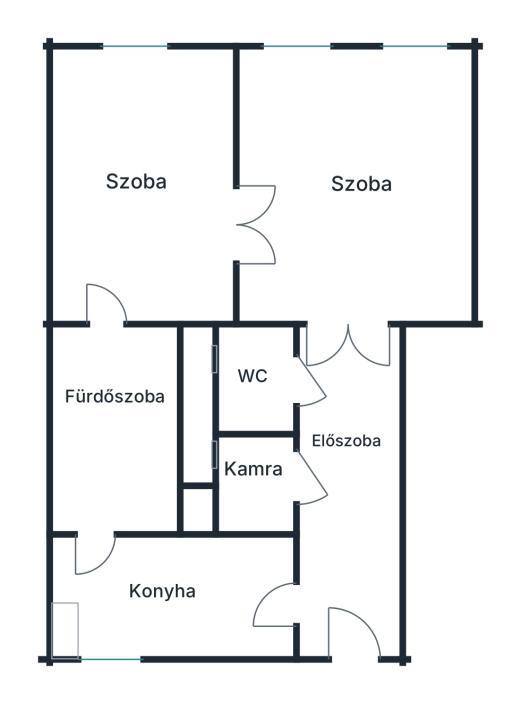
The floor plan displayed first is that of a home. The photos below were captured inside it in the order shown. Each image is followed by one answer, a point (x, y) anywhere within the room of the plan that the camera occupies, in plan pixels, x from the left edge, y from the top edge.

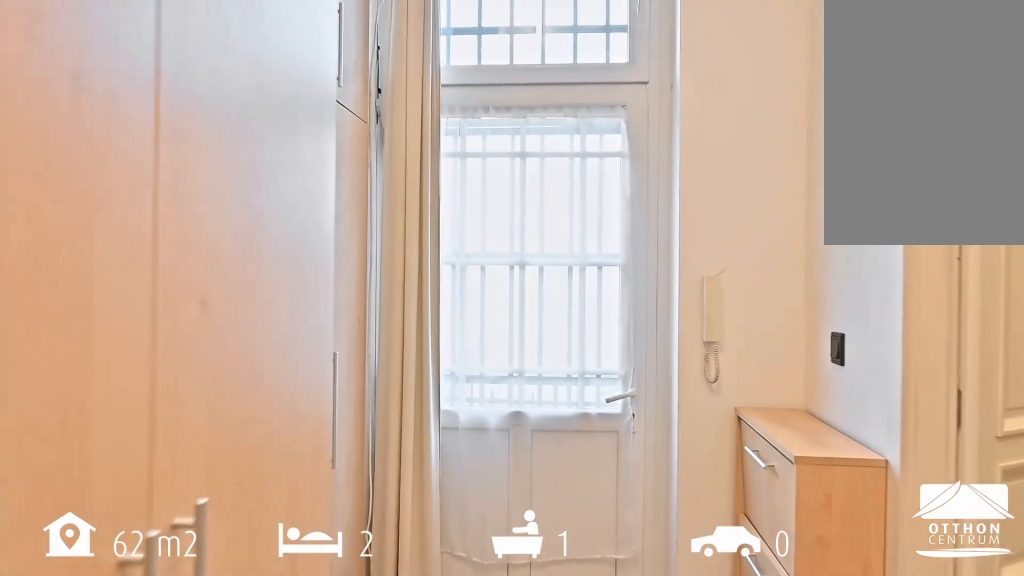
(348, 492)
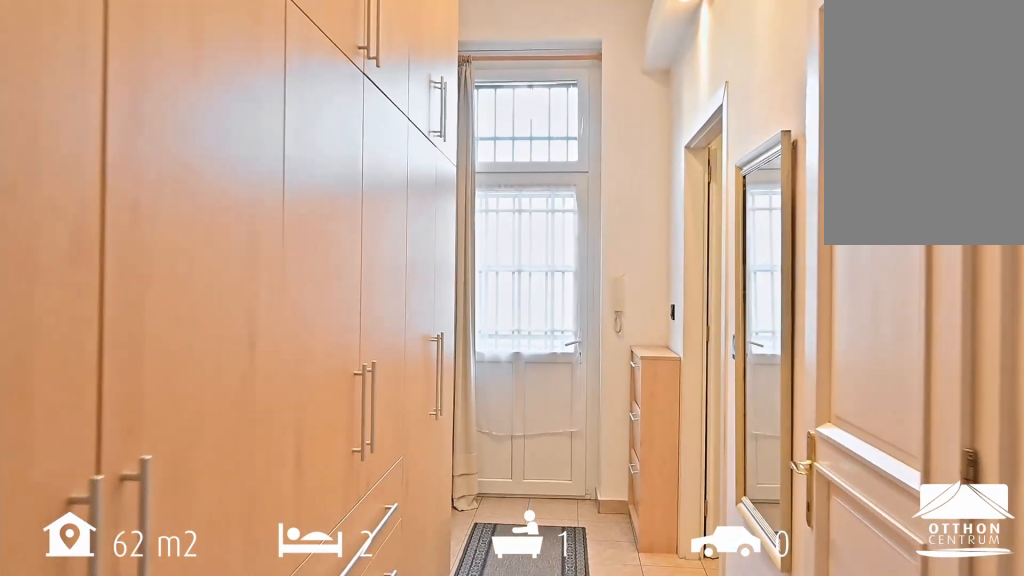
(348, 493)
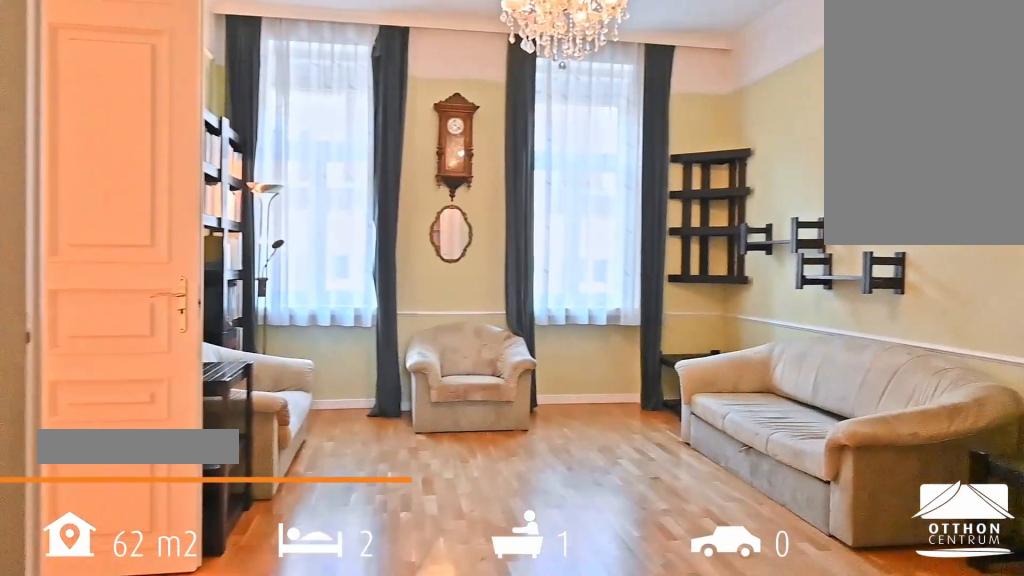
(353, 187)
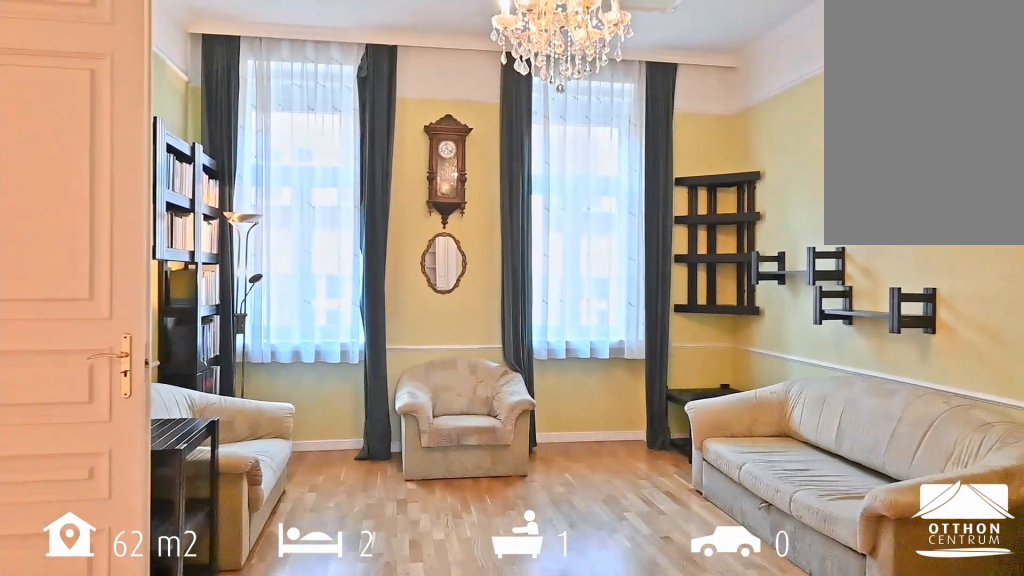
(353, 188)
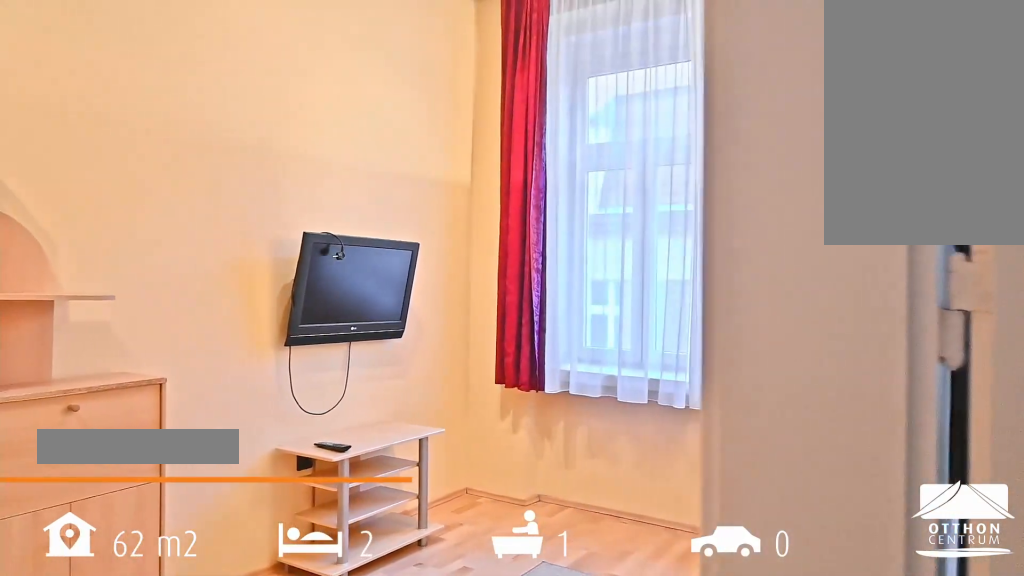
(144, 187)
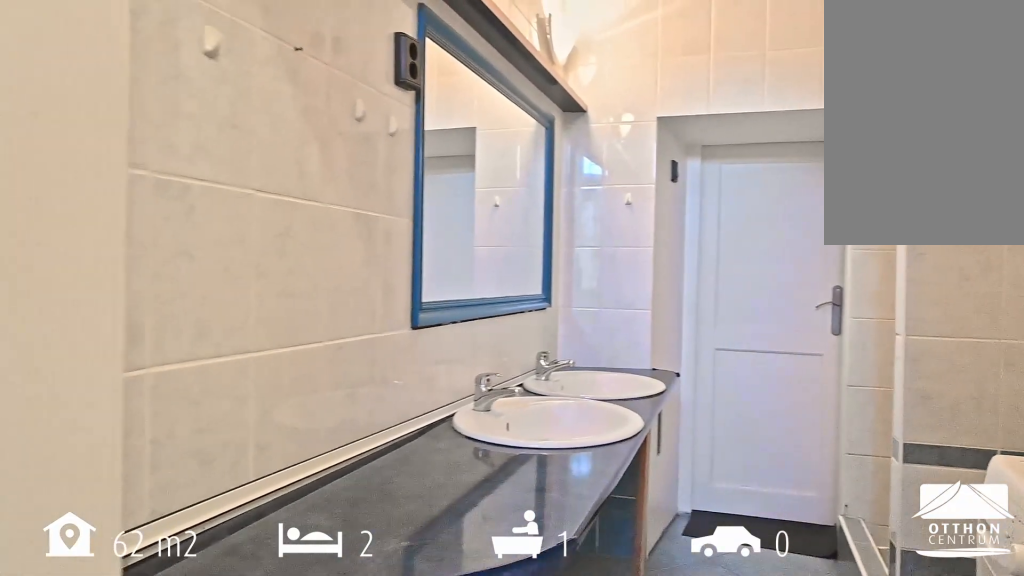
(116, 433)
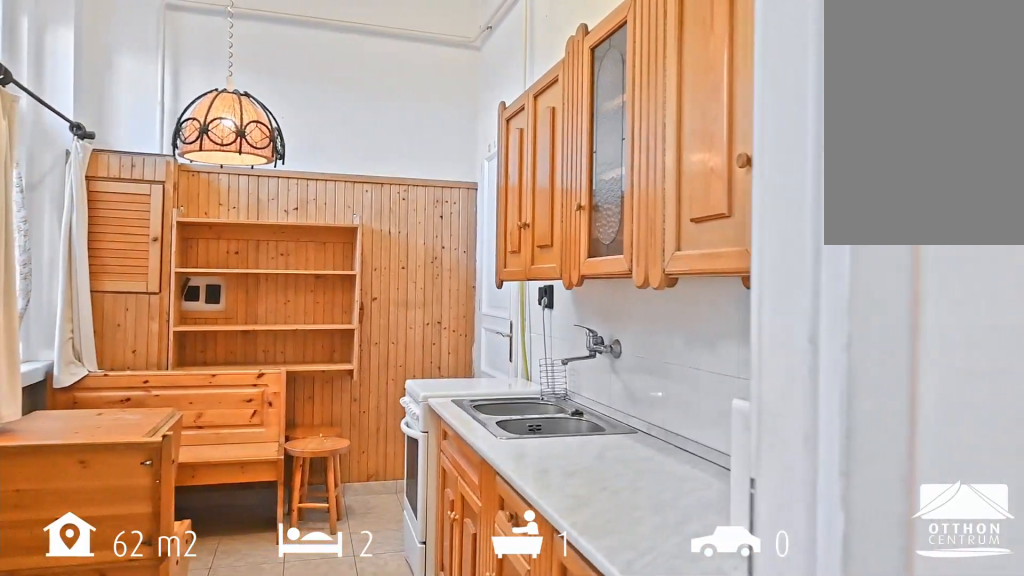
(176, 597)
